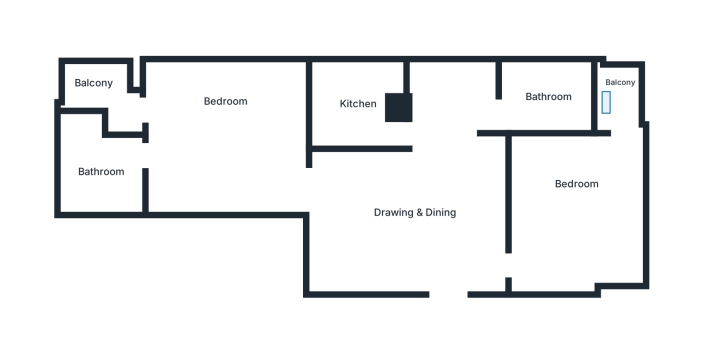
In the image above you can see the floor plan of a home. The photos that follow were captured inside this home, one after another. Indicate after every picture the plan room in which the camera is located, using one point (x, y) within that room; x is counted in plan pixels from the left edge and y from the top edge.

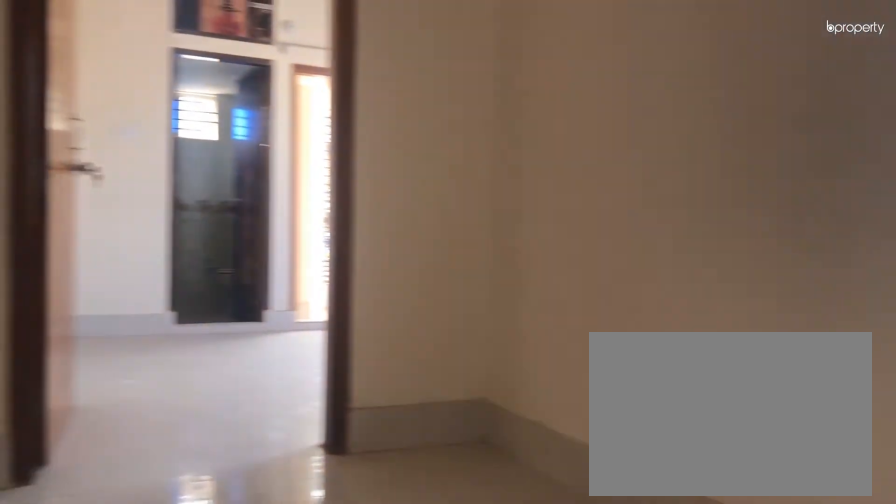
(413, 214)
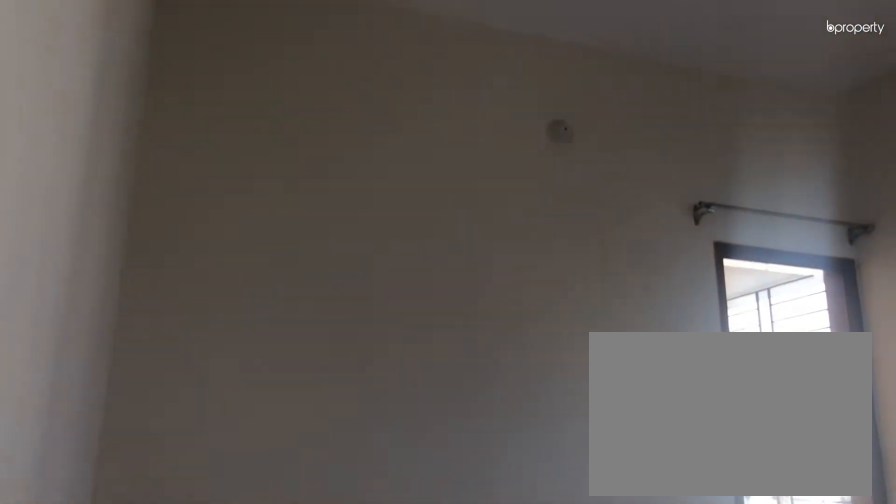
(578, 214)
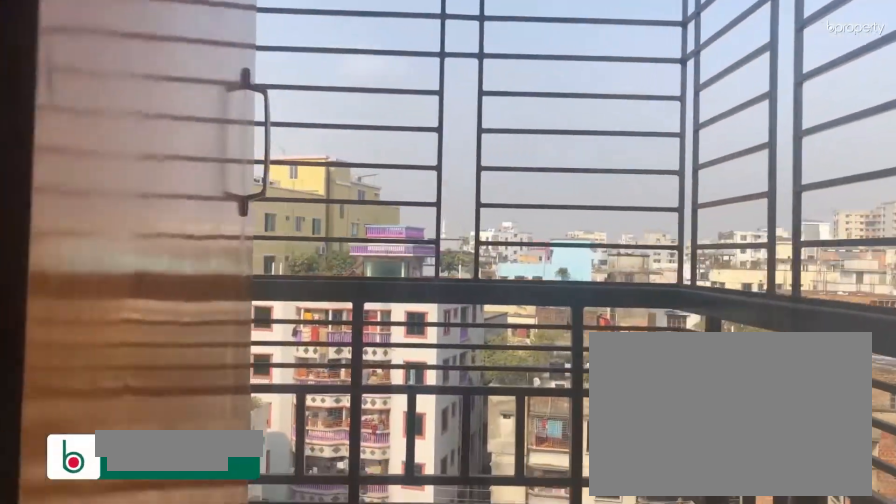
(622, 91)
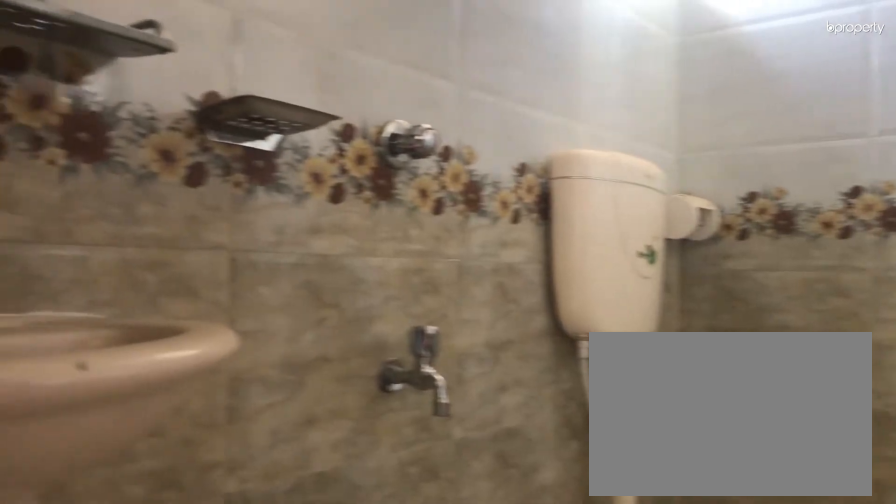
(552, 92)
